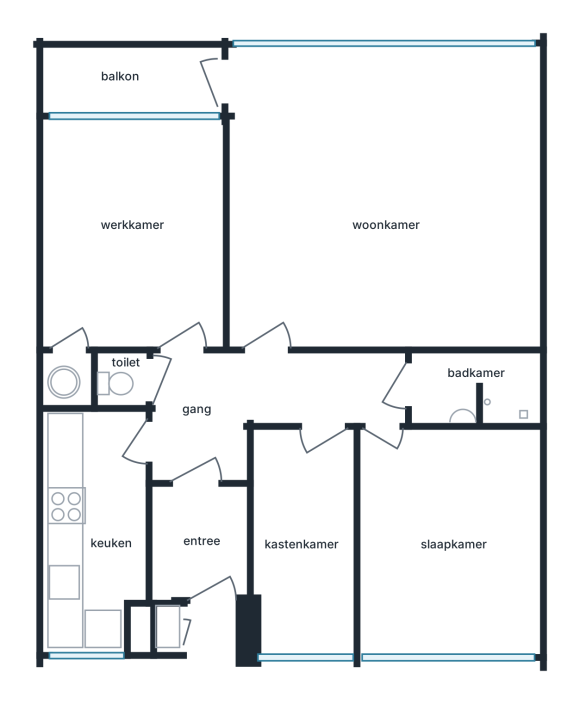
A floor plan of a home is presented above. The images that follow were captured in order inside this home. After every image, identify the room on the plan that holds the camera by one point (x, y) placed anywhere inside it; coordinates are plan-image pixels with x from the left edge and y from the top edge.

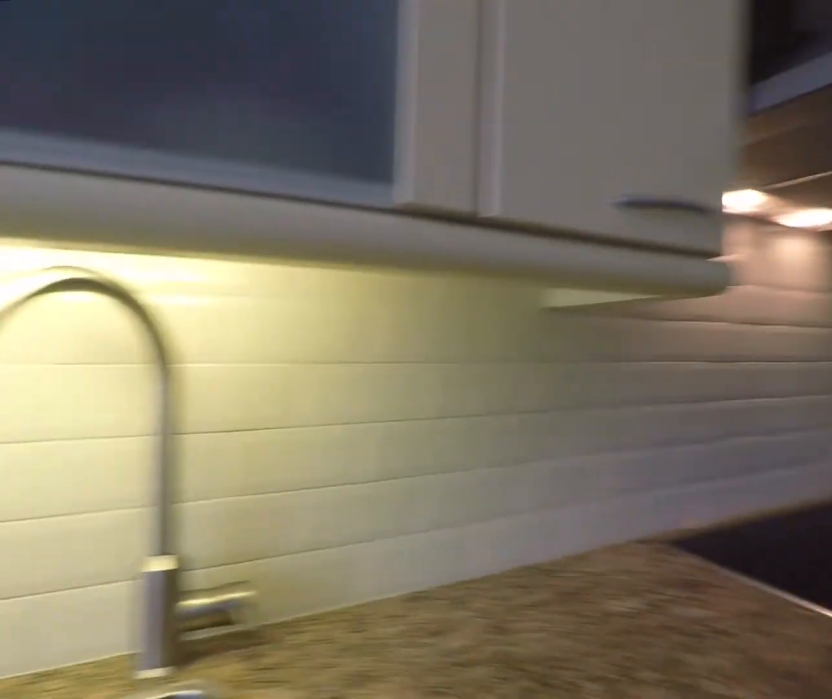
(94, 527)
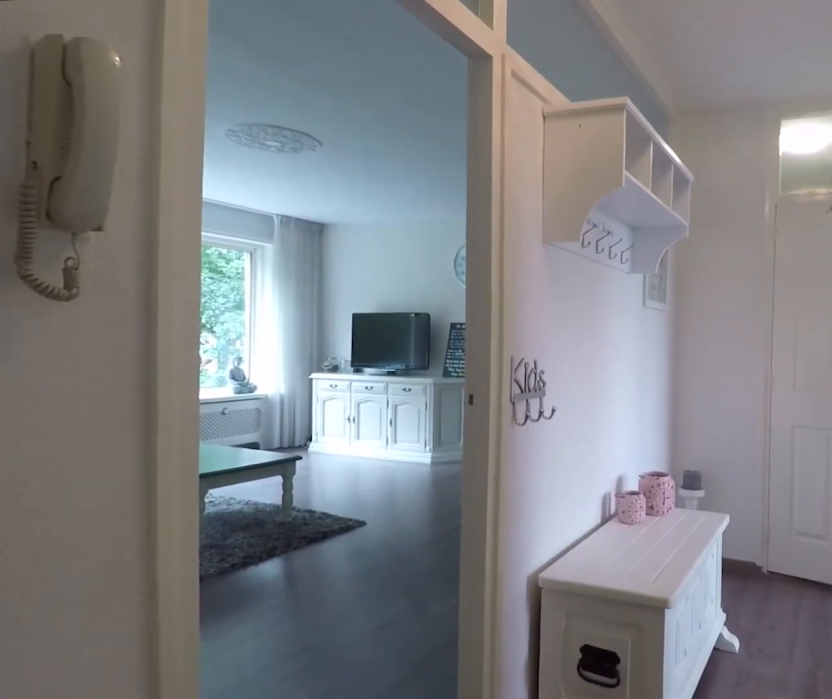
(261, 402)
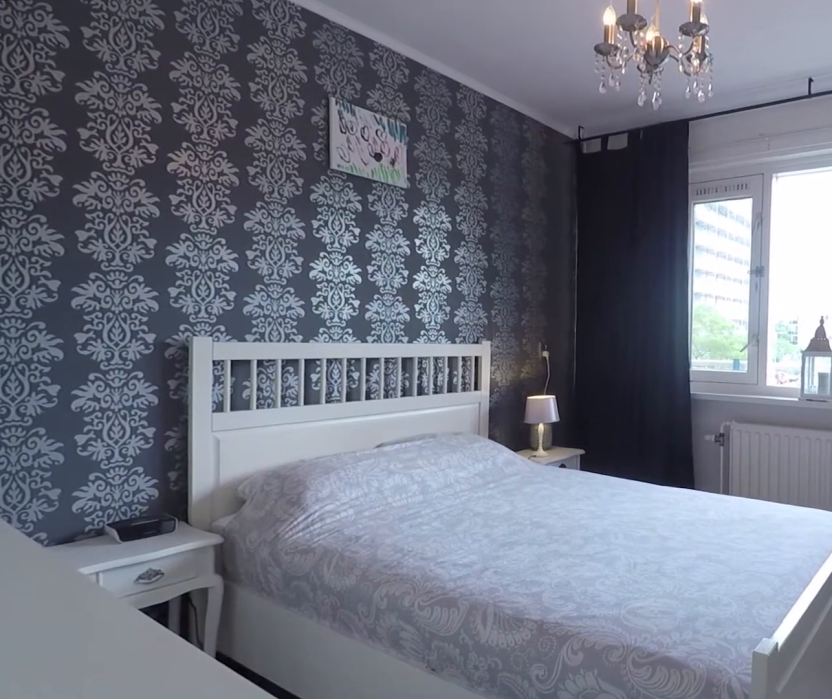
(448, 541)
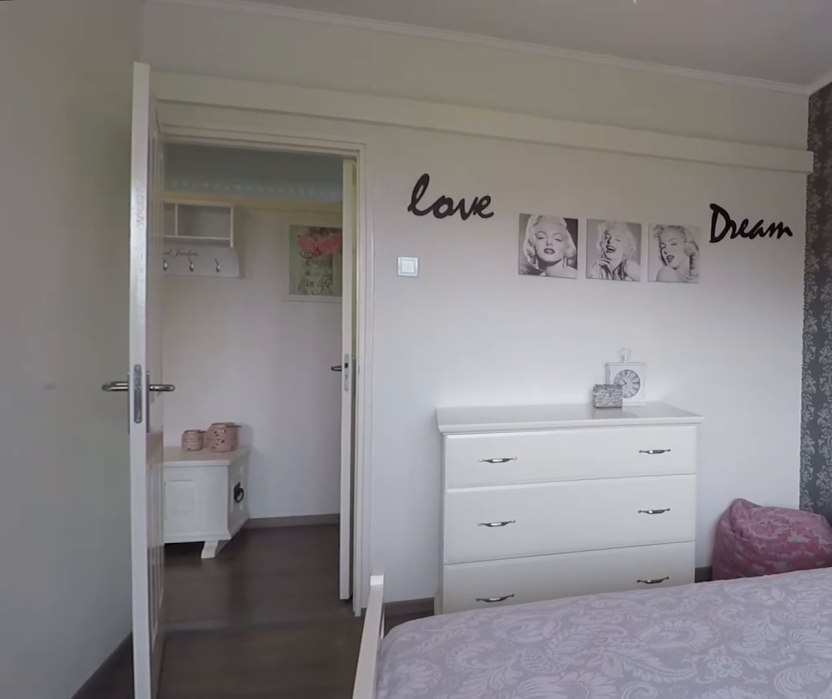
(448, 541)
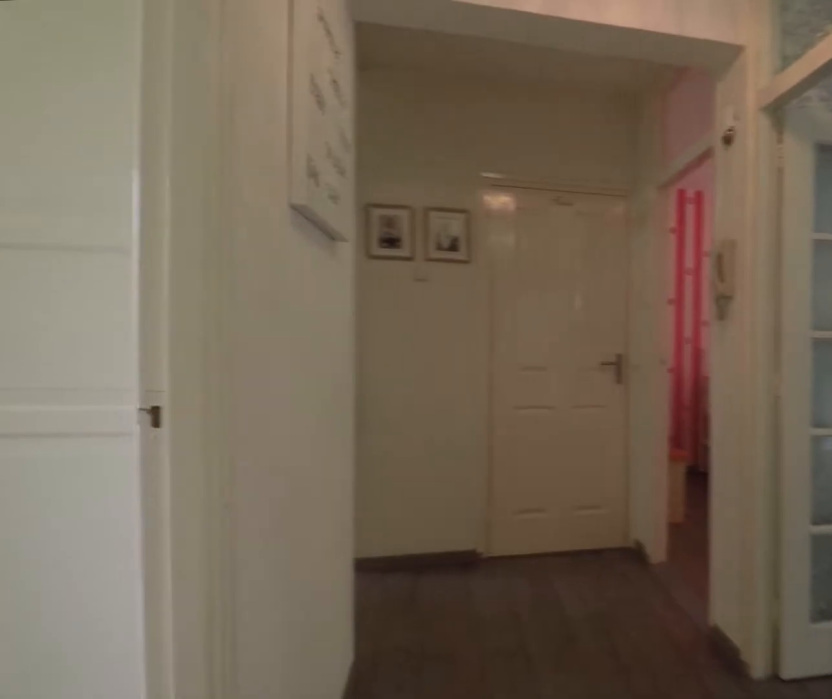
(261, 402)
